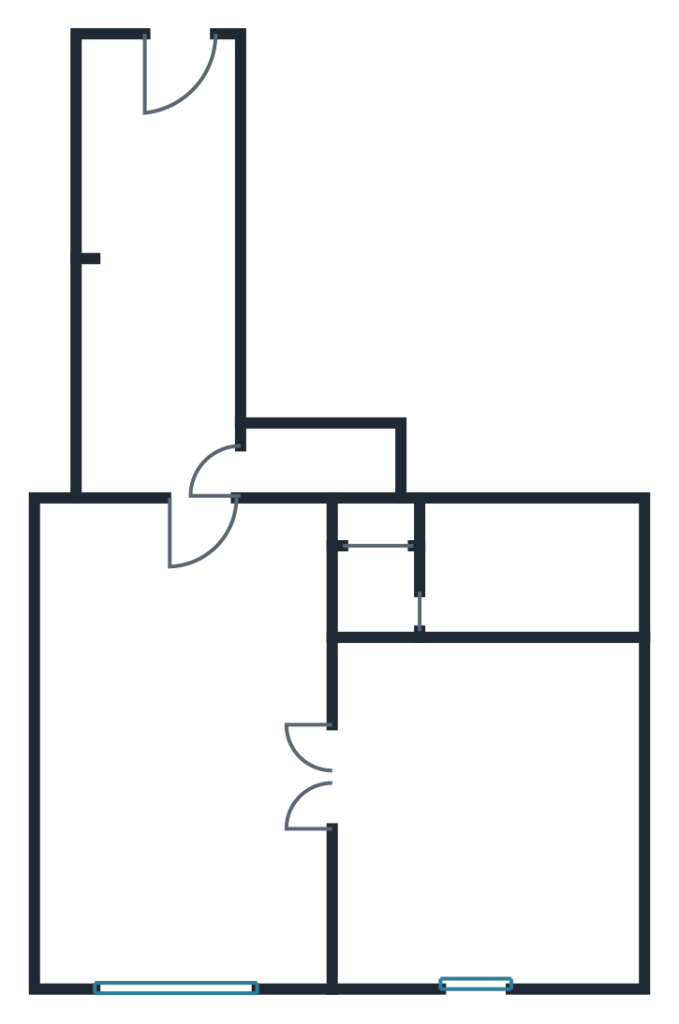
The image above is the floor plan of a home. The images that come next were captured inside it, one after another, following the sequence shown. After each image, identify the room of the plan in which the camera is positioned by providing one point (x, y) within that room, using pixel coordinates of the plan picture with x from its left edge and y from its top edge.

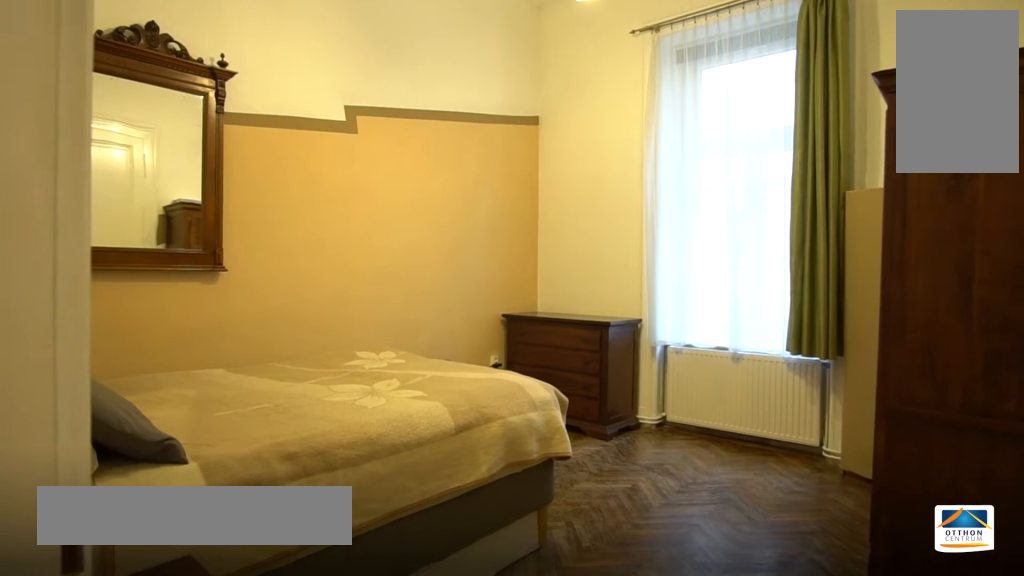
(505, 798)
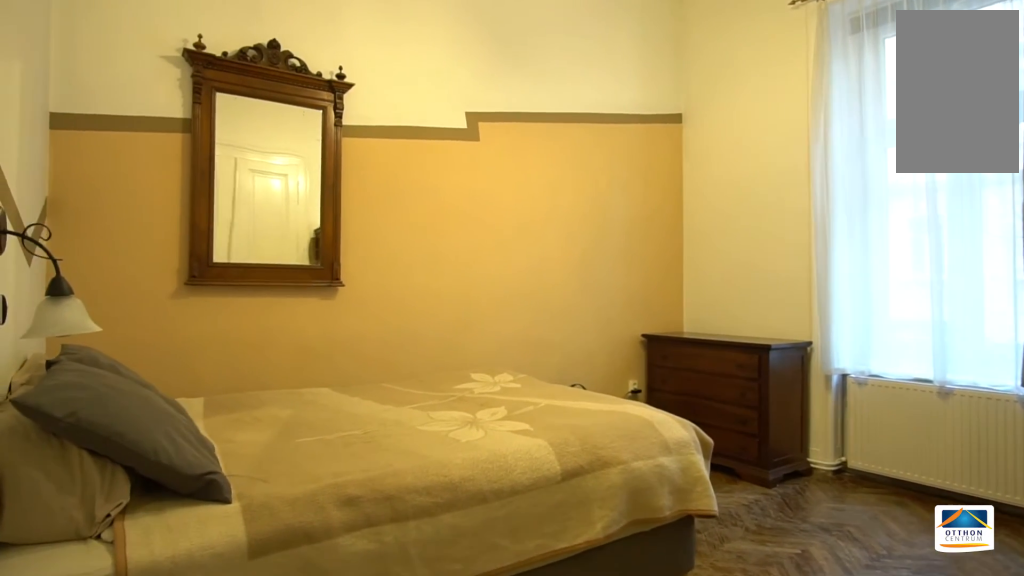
(505, 796)
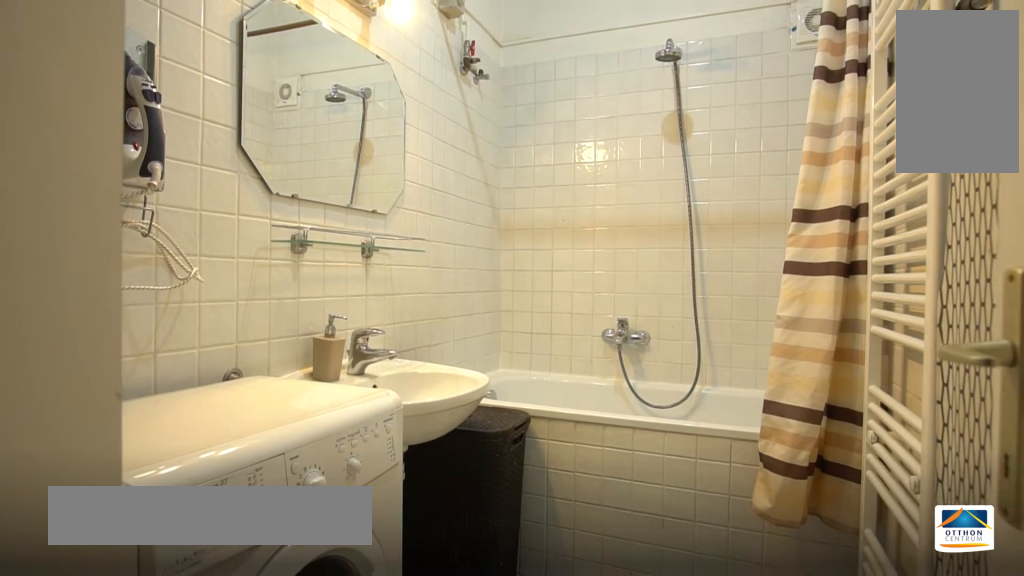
(546, 567)
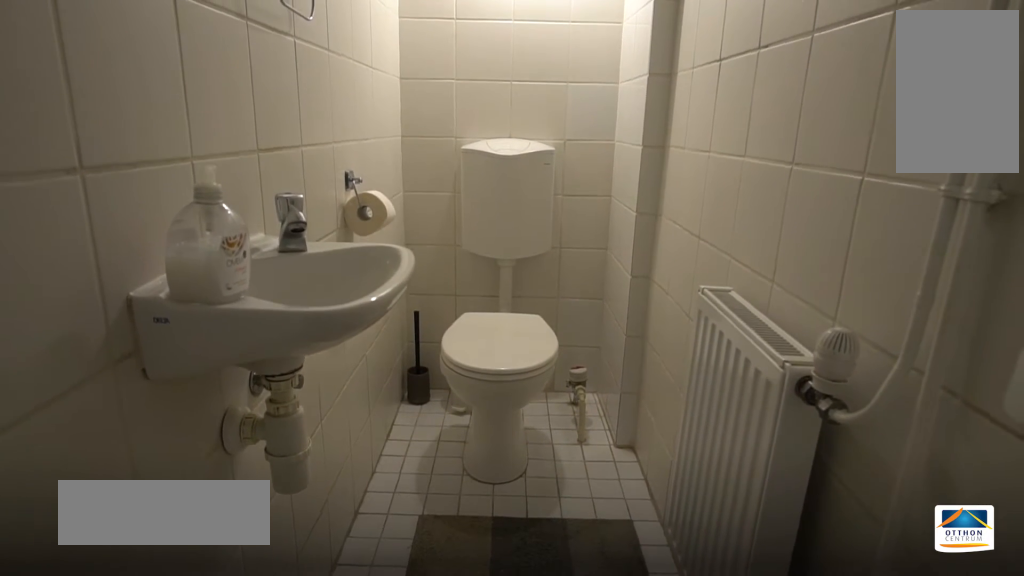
(334, 464)
